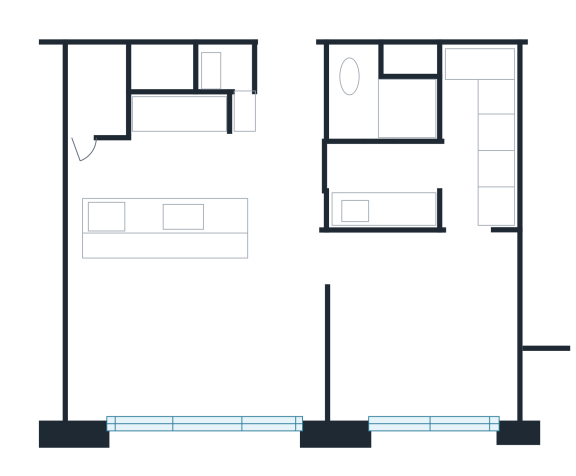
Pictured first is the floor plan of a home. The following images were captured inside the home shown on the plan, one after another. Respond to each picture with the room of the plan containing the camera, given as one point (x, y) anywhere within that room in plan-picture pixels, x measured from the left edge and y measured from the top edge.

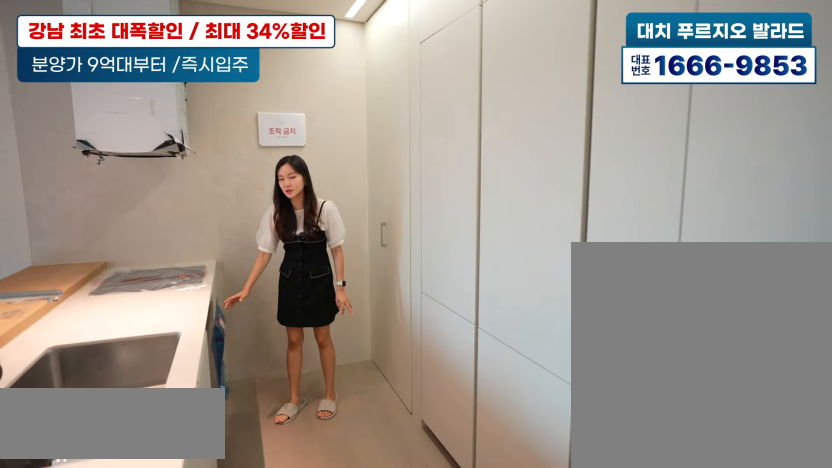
(170, 158)
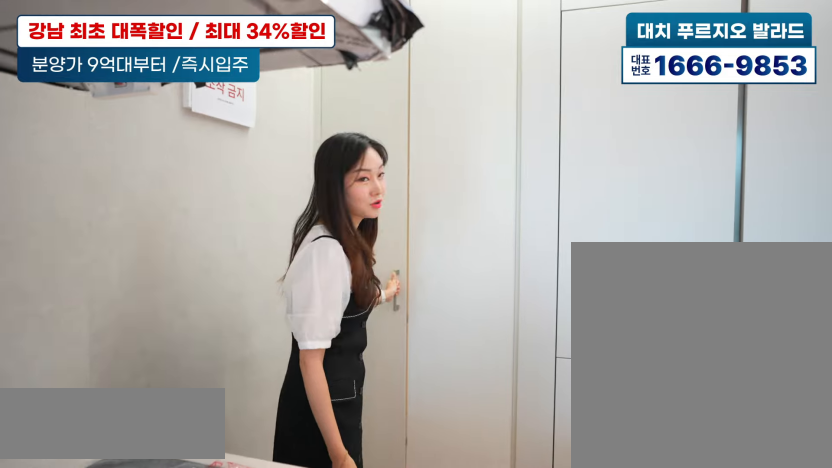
(170, 158)
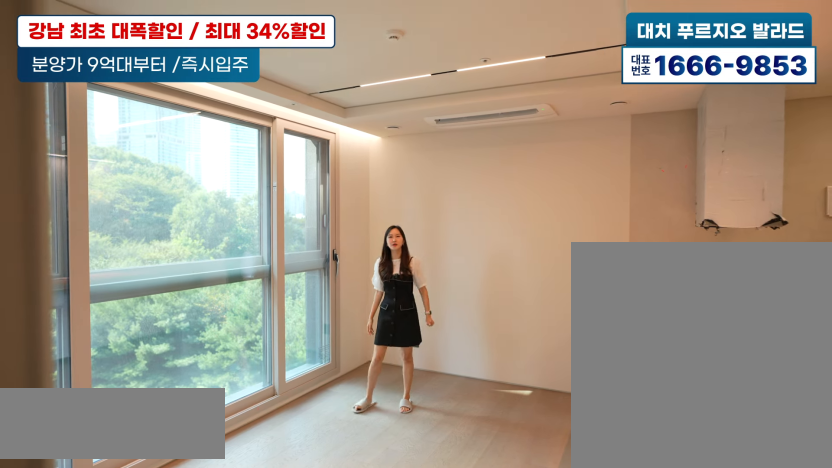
(188, 340)
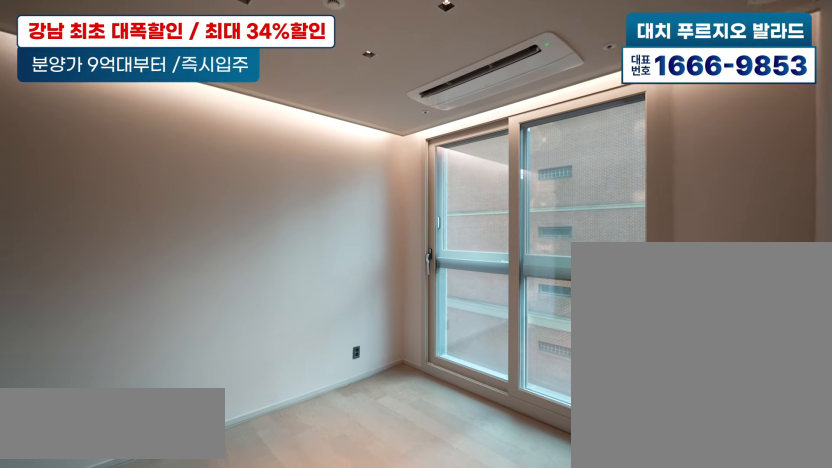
(426, 335)
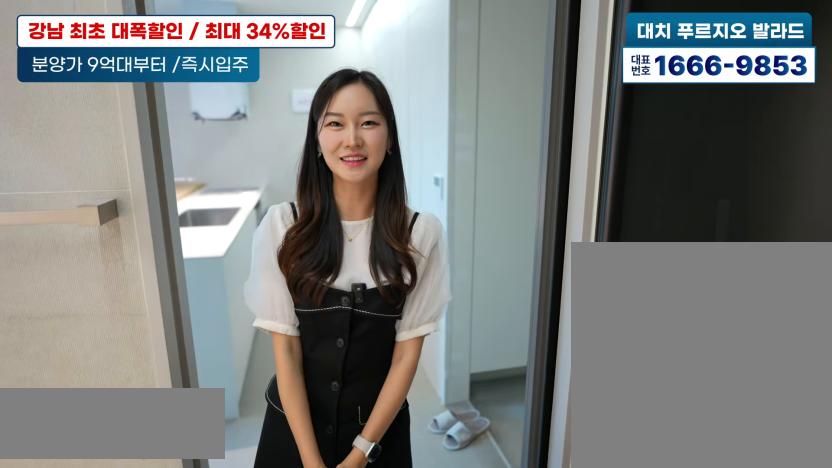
(435, 147)
